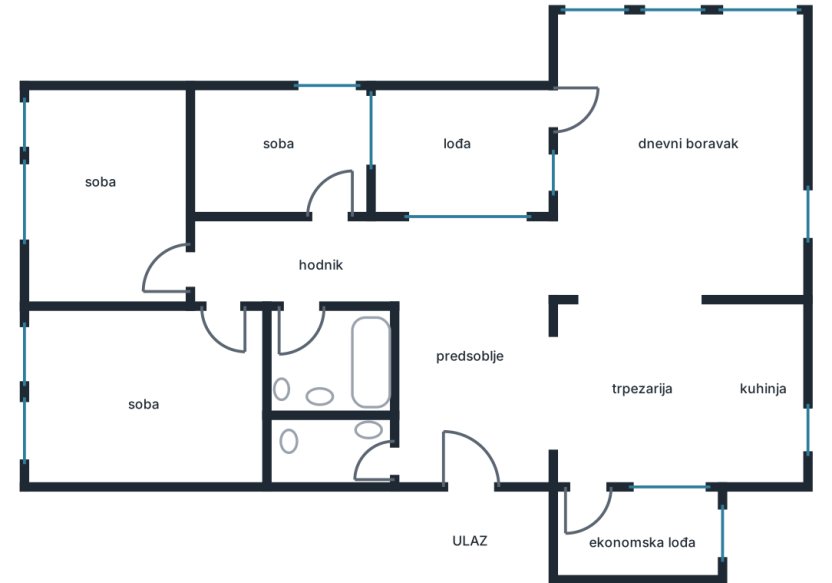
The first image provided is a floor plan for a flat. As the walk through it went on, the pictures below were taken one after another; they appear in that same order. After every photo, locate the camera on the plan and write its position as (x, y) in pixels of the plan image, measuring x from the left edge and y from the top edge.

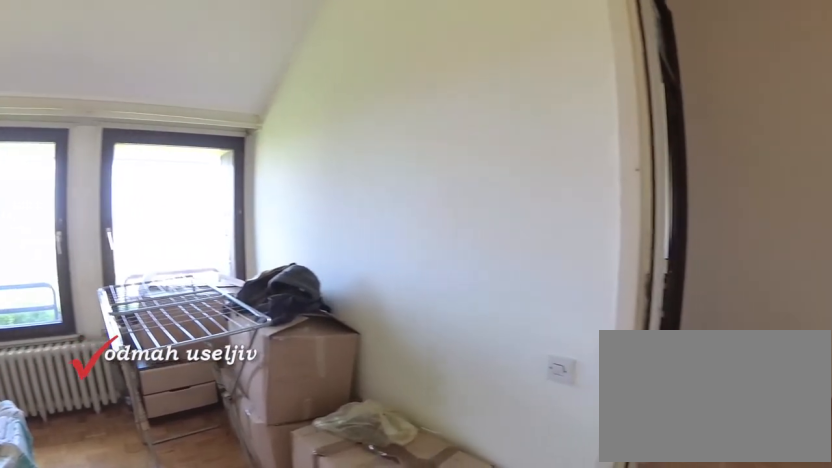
(226, 412)
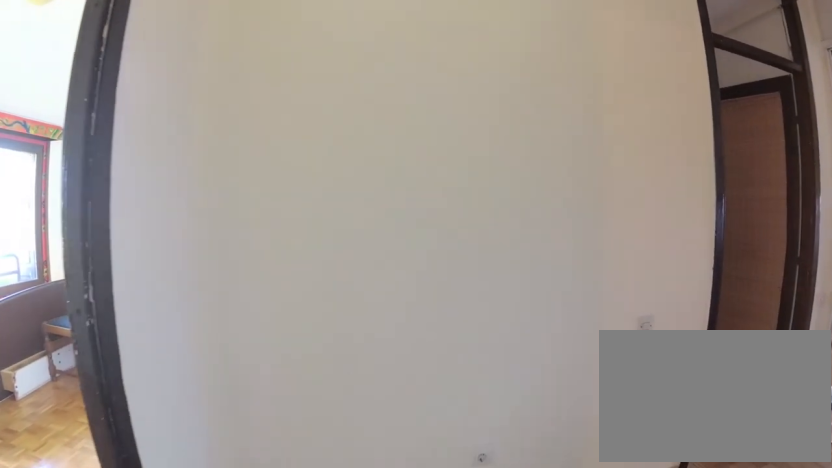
(215, 326)
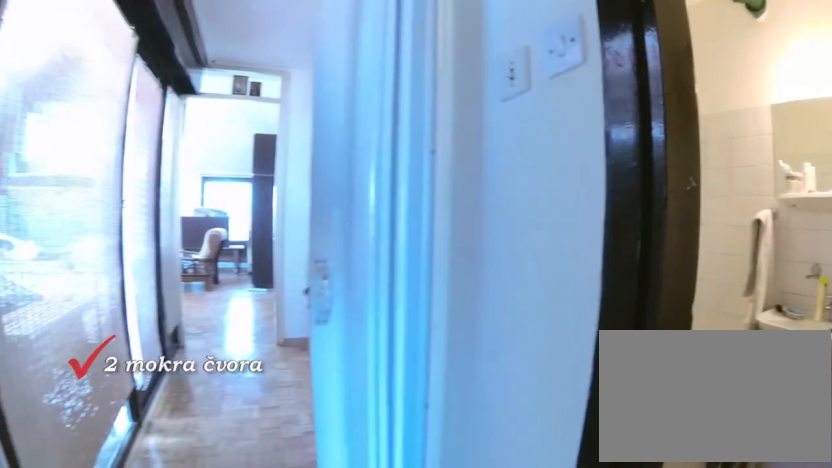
(262, 279)
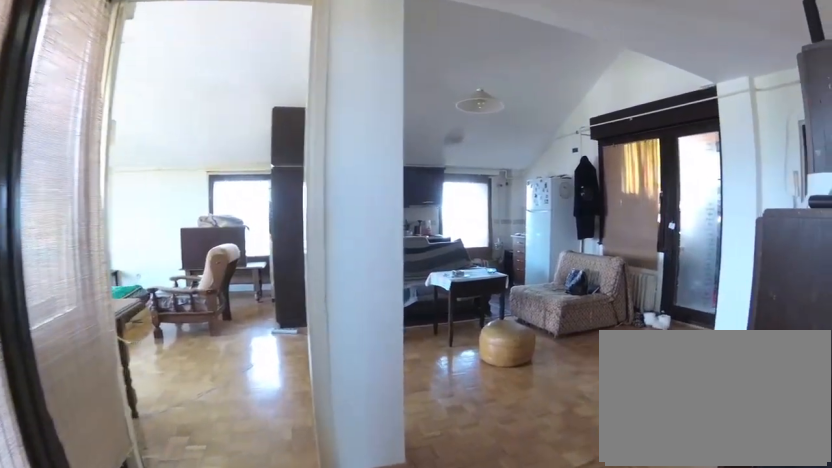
(406, 266)
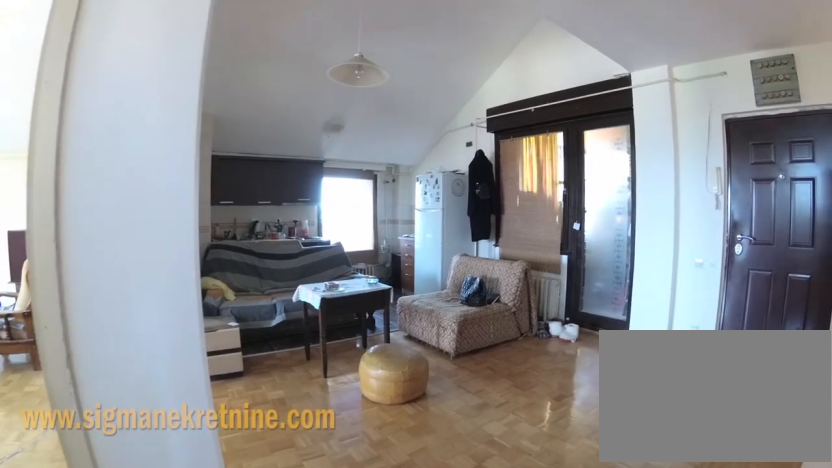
(430, 279)
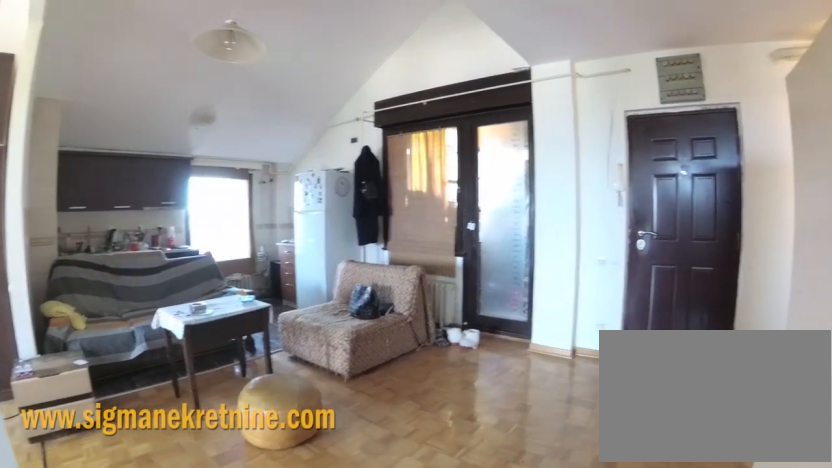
(444, 299)
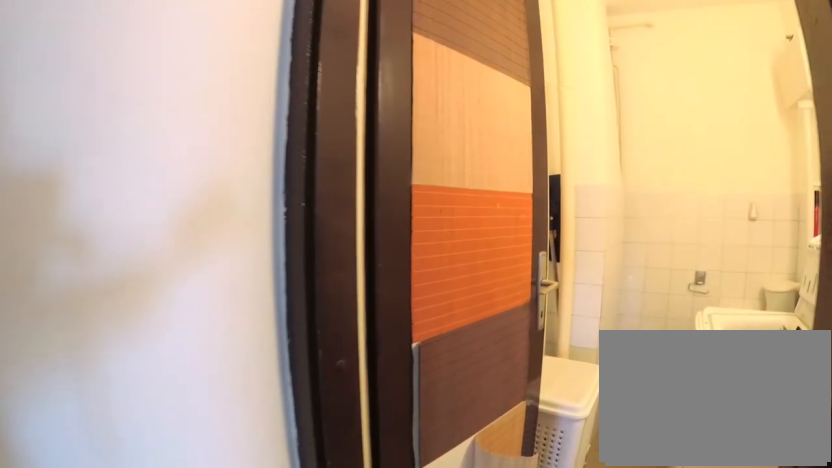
(472, 429)
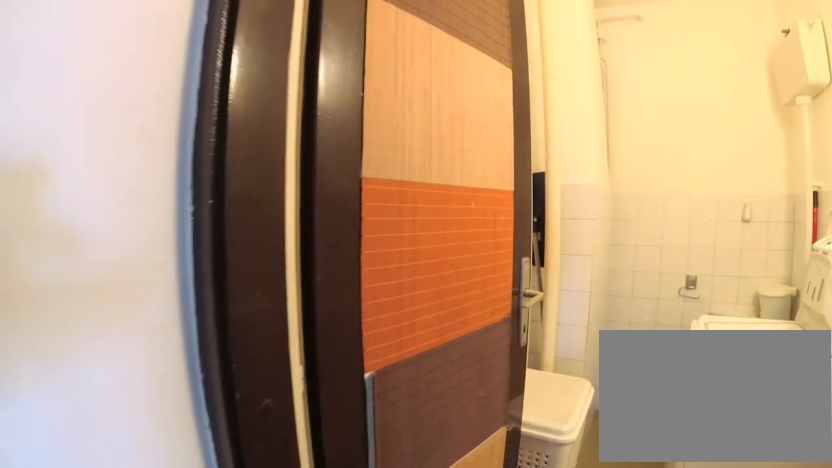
(466, 438)
